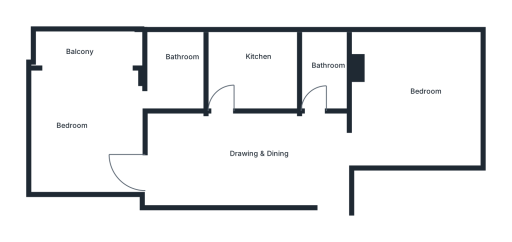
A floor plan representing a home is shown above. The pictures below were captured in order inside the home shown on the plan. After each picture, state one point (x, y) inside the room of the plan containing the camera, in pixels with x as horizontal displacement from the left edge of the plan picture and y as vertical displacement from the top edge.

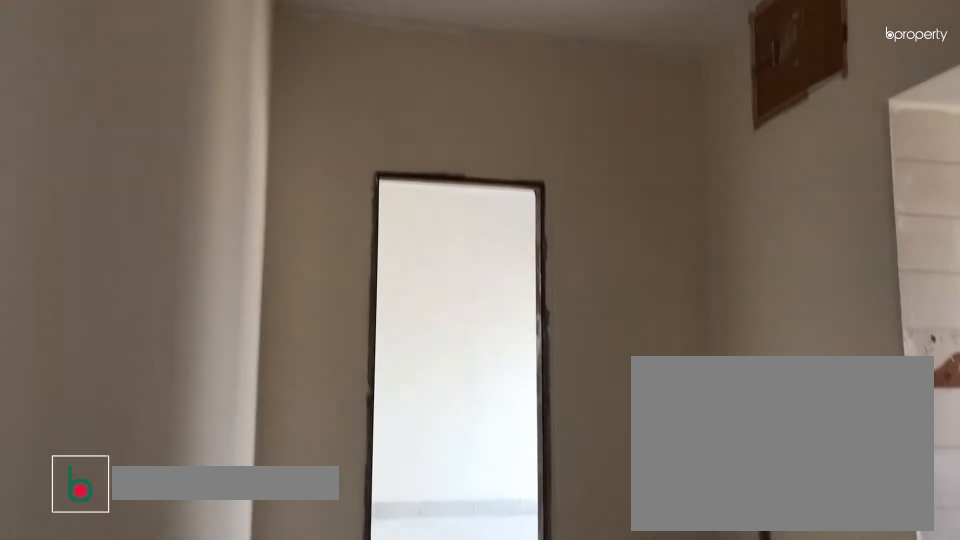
(273, 159)
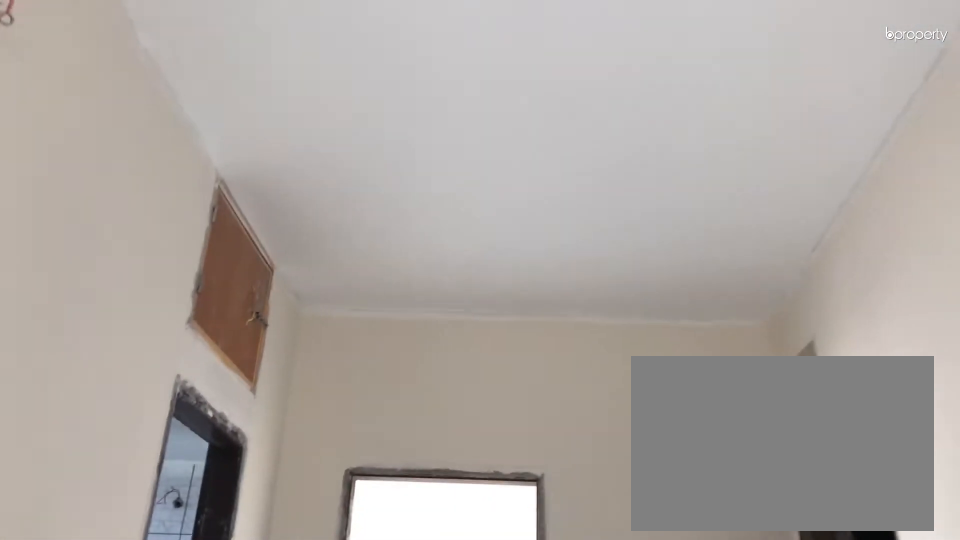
(273, 159)
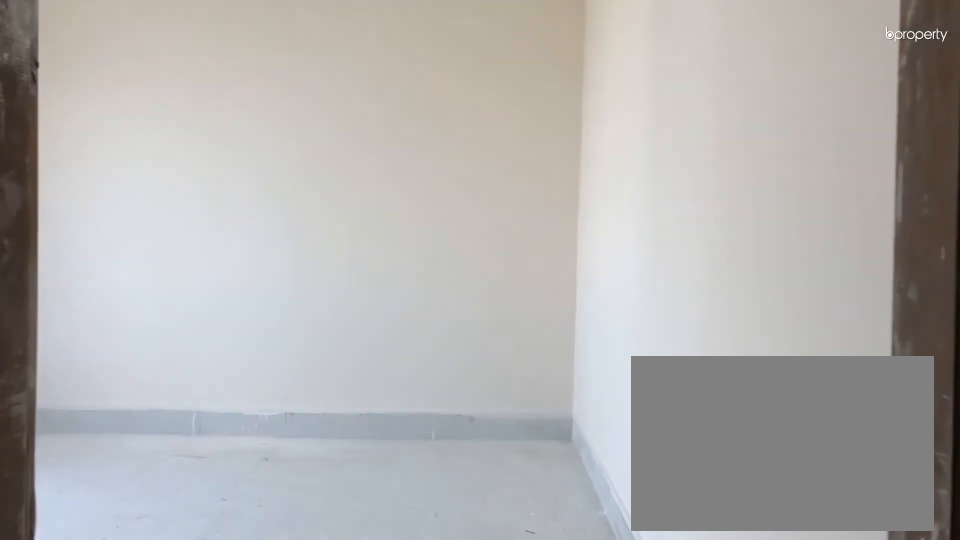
(384, 134)
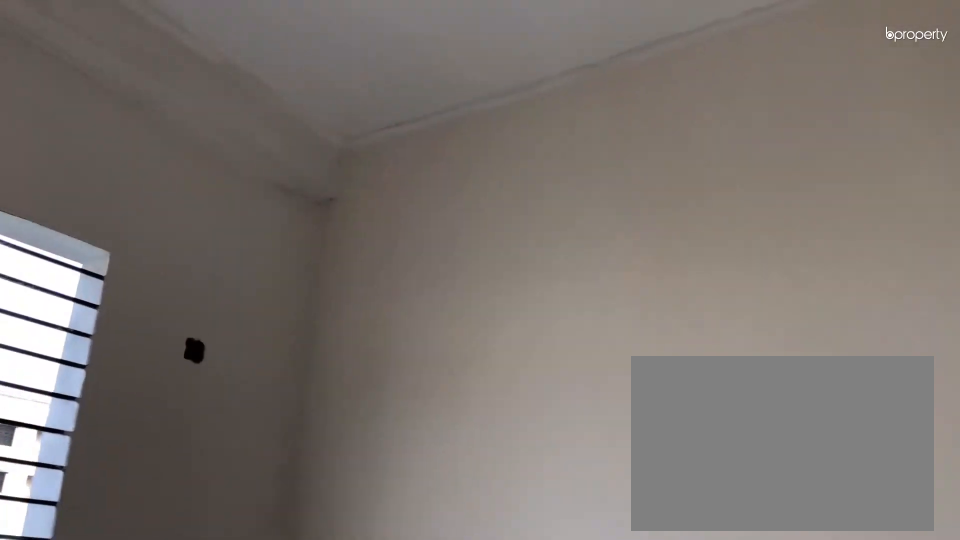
(412, 105)
